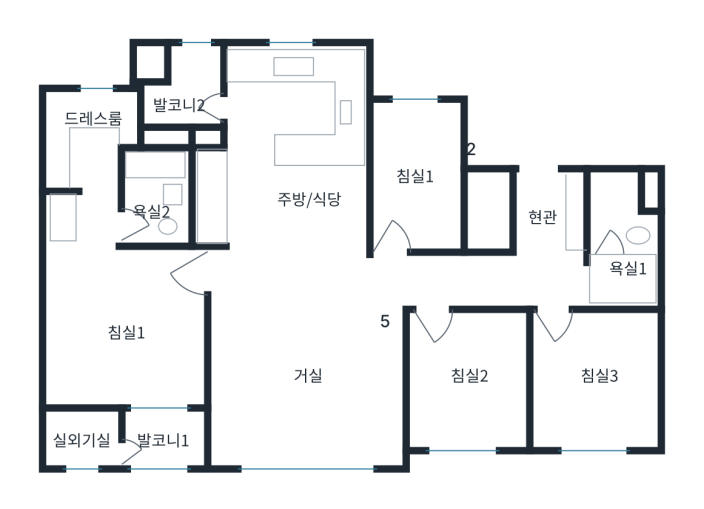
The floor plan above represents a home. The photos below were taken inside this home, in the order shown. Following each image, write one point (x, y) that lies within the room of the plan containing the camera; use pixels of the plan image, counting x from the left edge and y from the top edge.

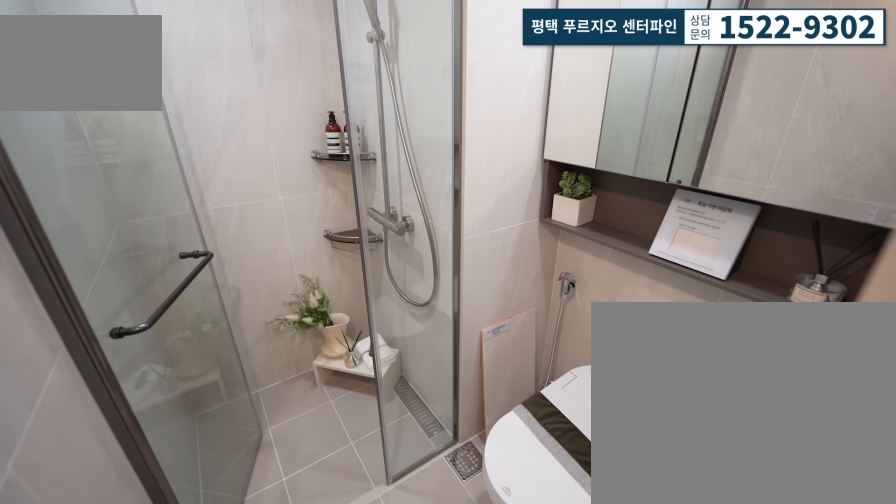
(611, 262)
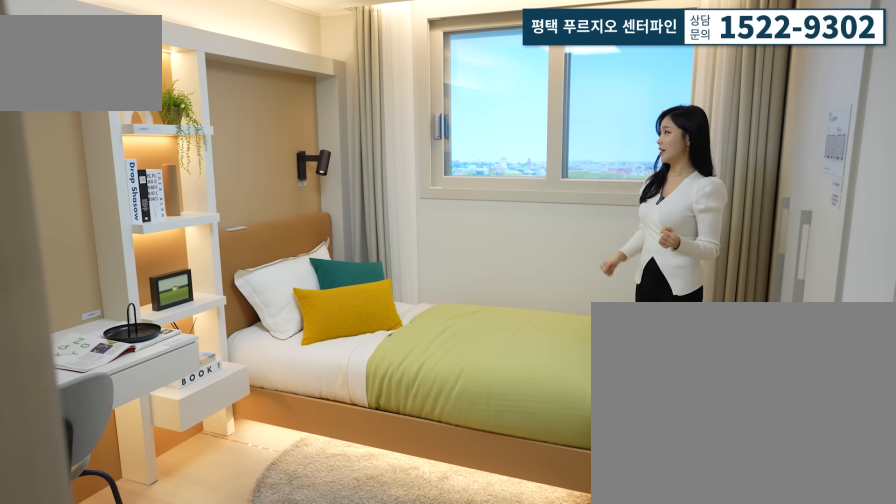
(597, 383)
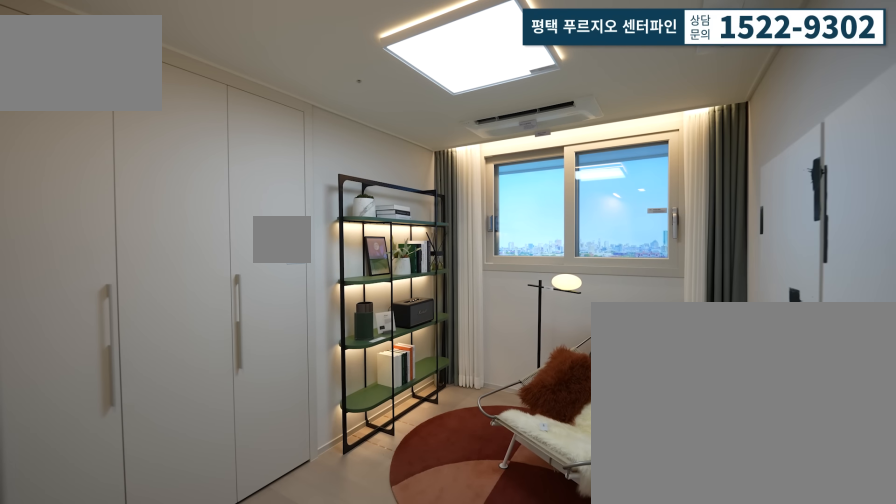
(471, 396)
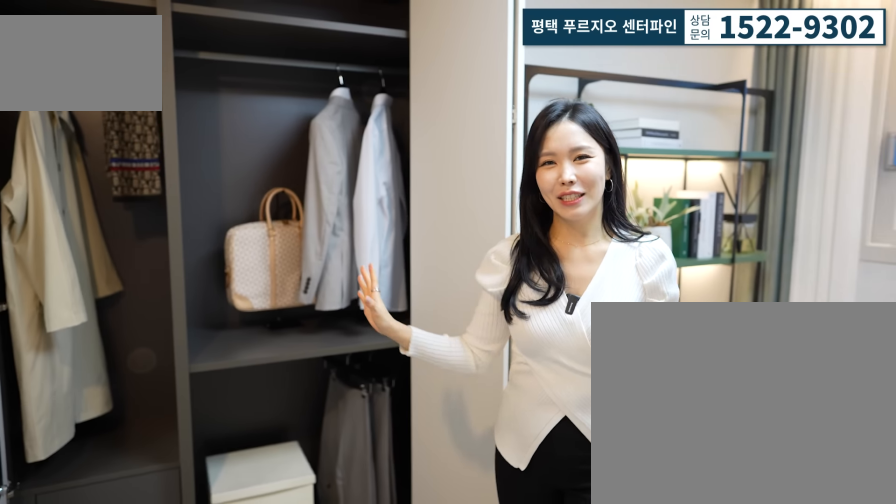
(472, 396)
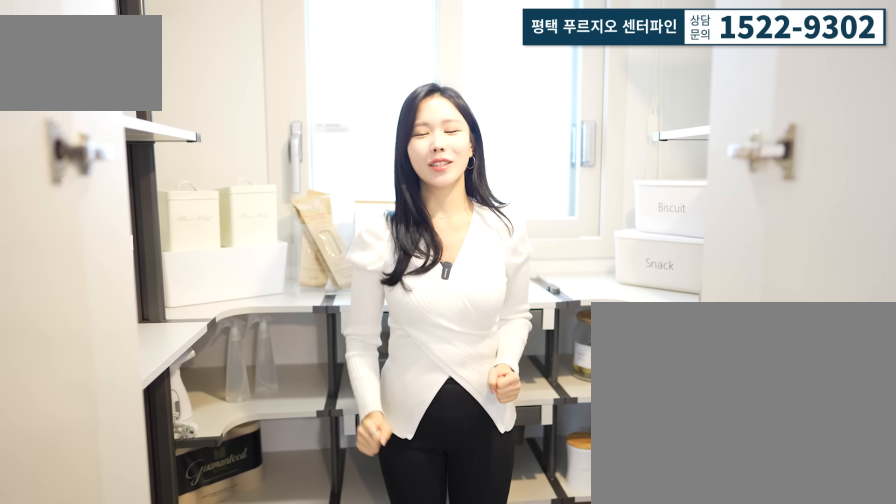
(415, 196)
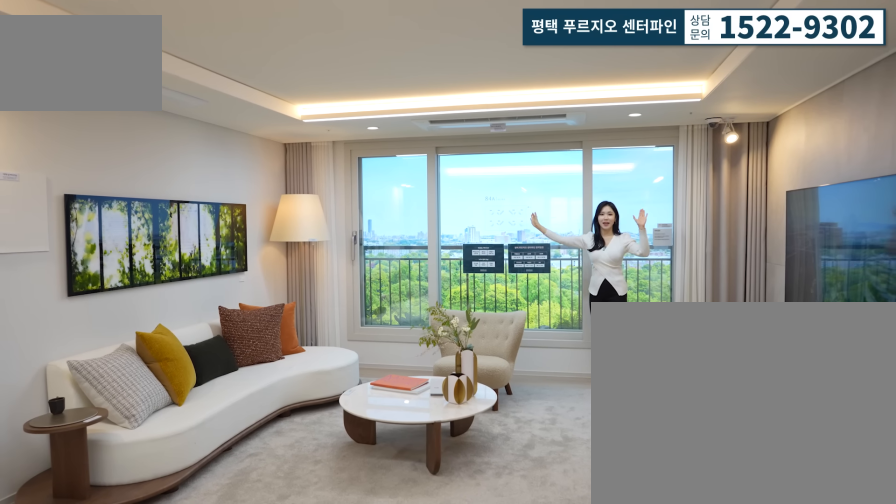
(301, 392)
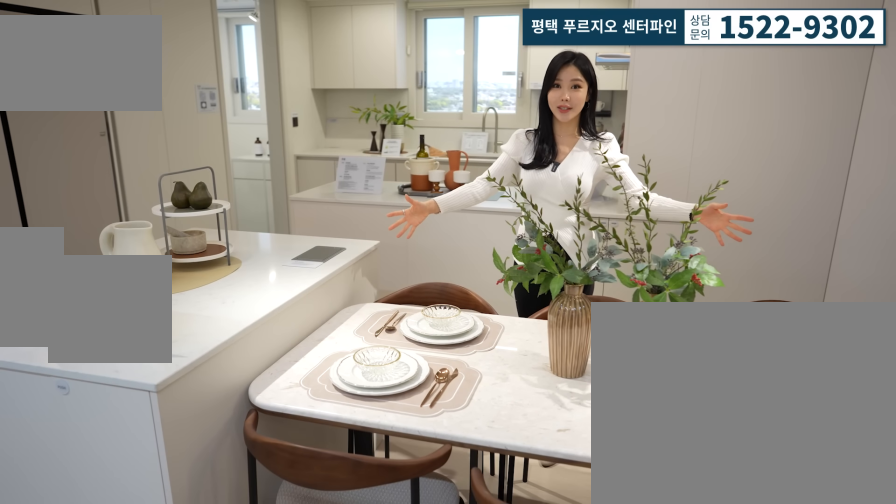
(301, 170)
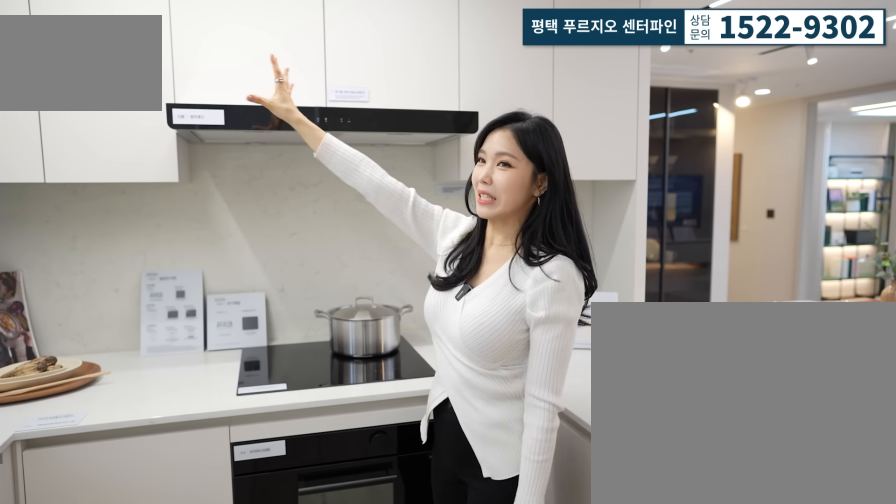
(301, 170)
